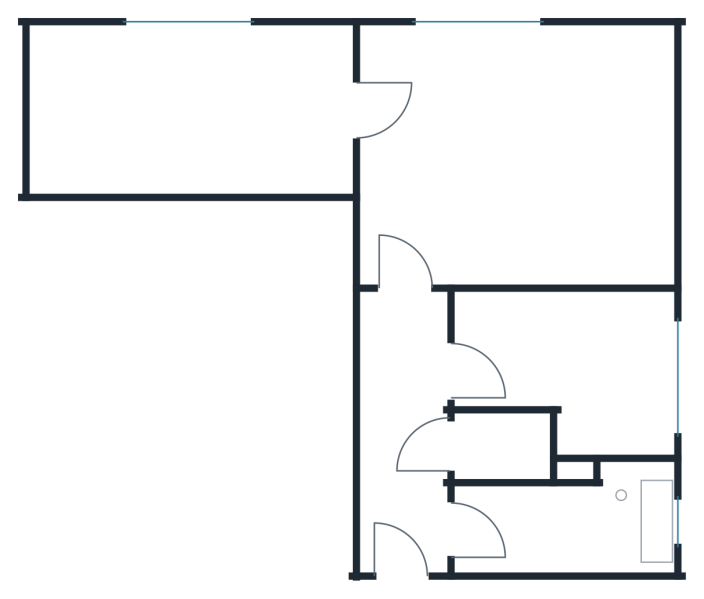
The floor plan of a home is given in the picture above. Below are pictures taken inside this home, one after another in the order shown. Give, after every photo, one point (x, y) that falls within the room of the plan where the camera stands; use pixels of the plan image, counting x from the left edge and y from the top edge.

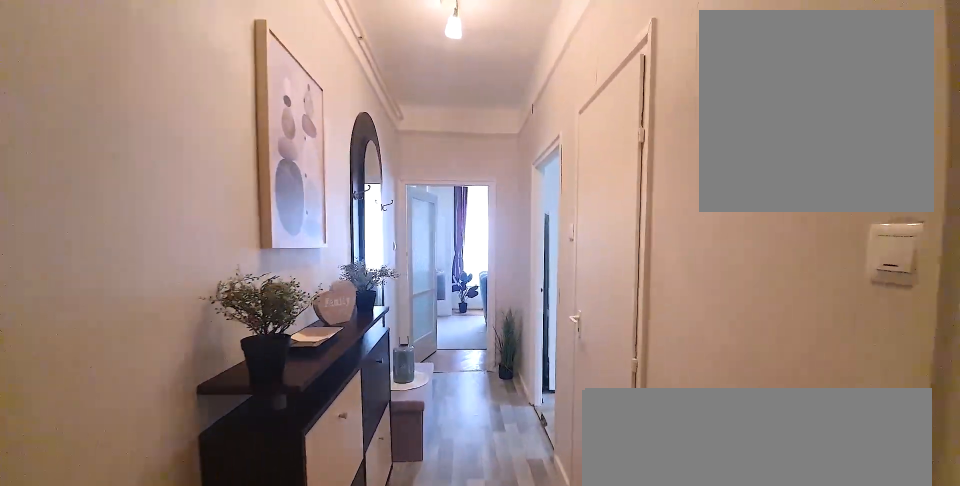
(412, 446)
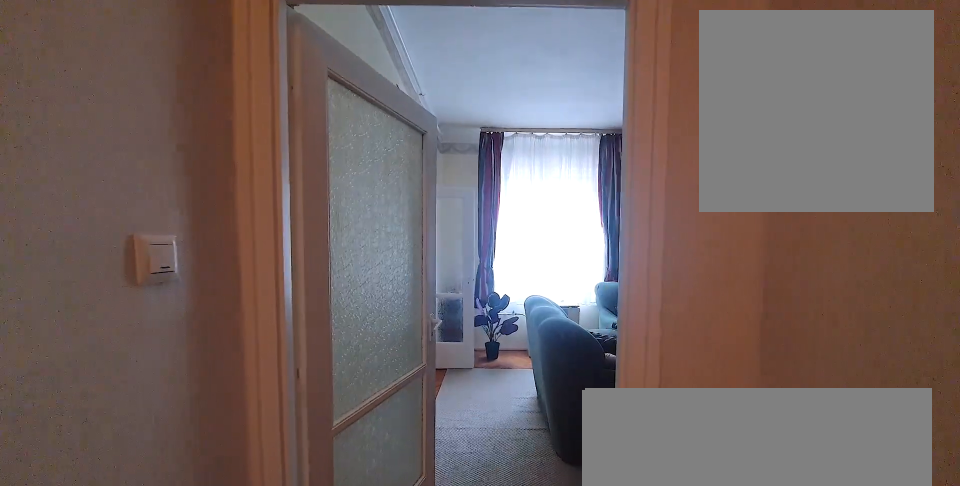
(412, 446)
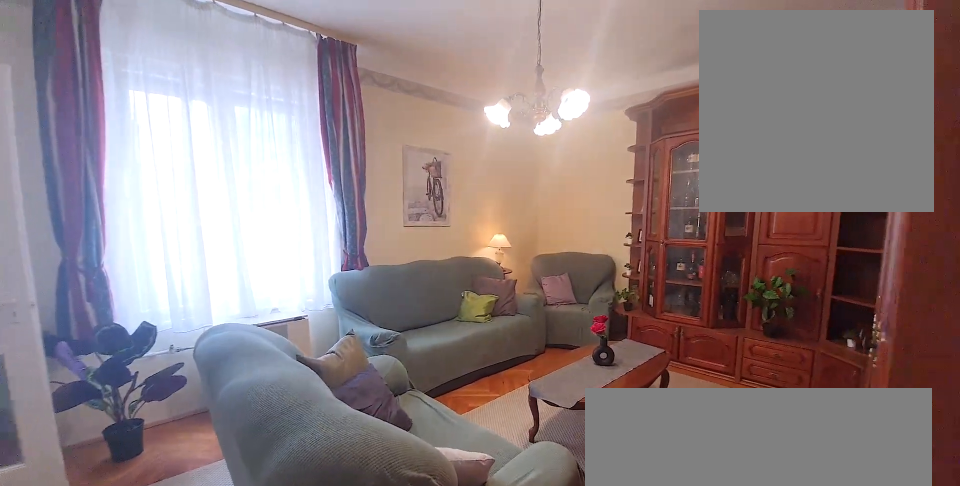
(524, 167)
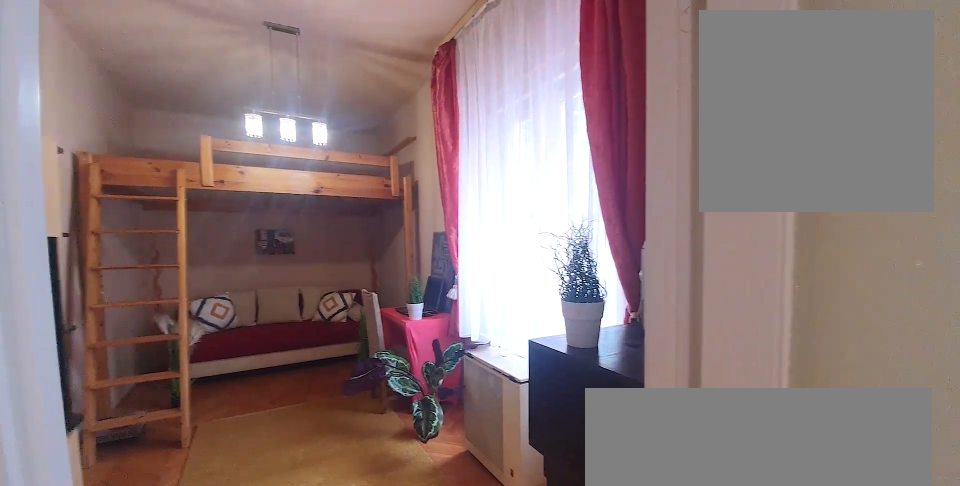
(195, 112)
